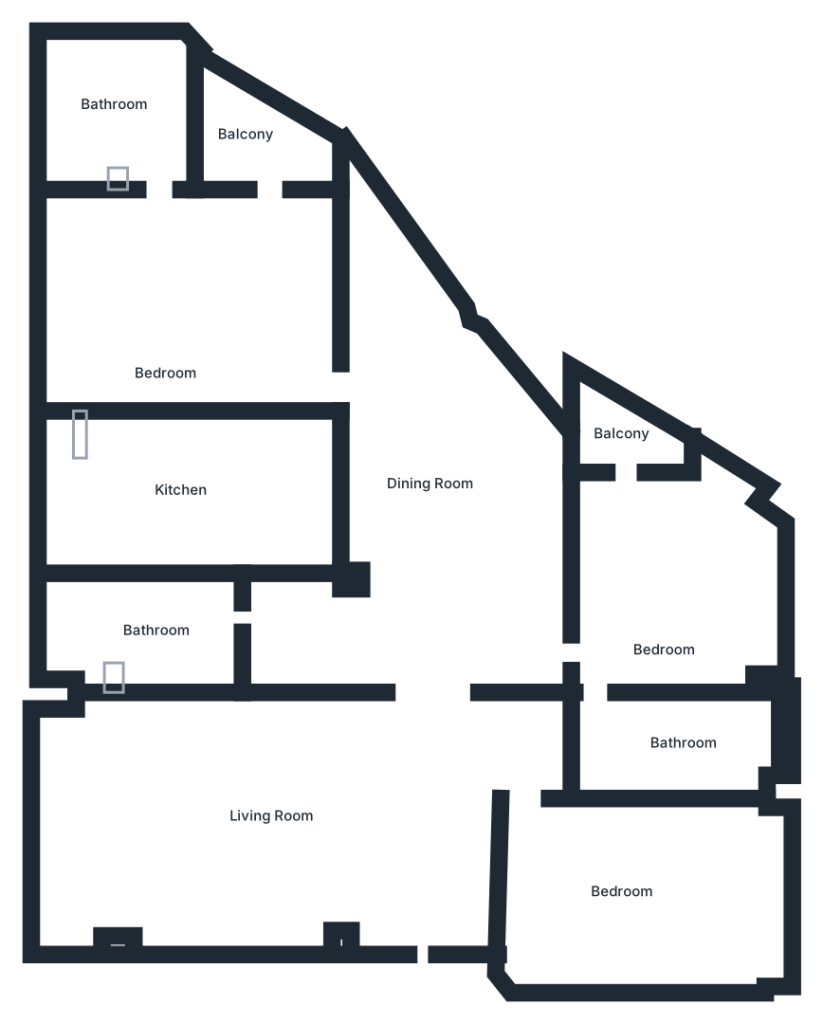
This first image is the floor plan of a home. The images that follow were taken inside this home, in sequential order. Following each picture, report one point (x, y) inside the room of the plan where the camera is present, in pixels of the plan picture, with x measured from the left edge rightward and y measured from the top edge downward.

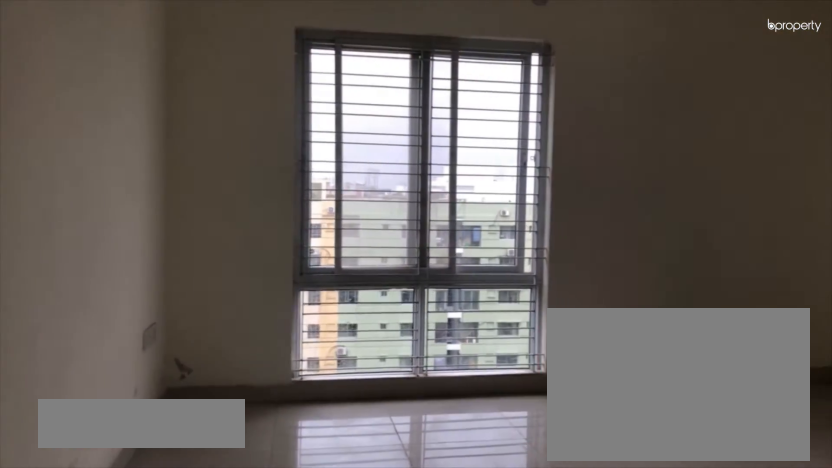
(166, 325)
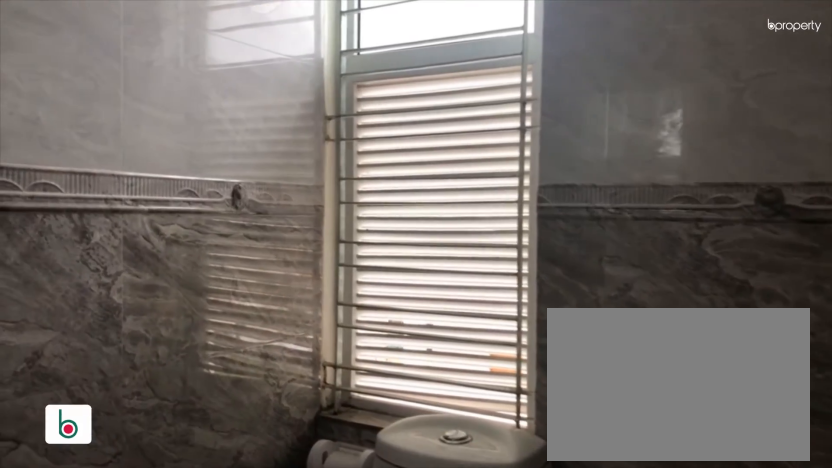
(117, 114)
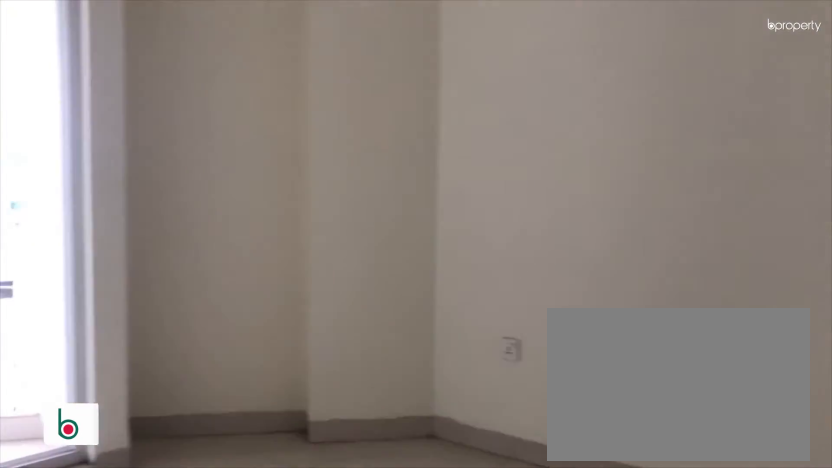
(665, 599)
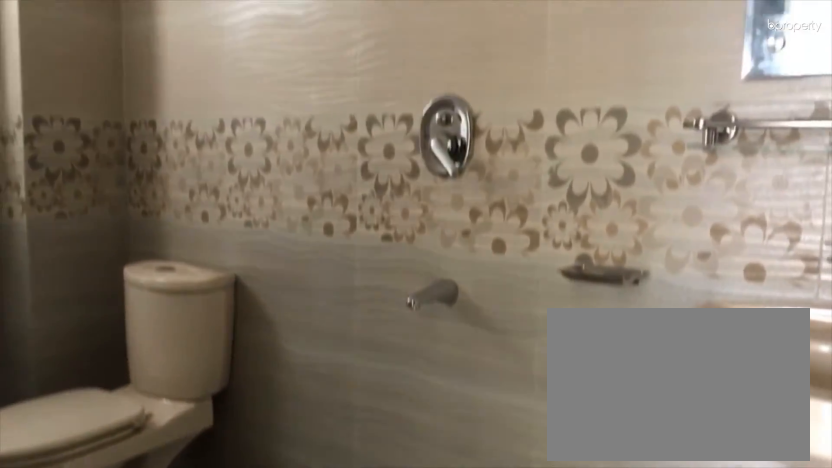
(693, 753)
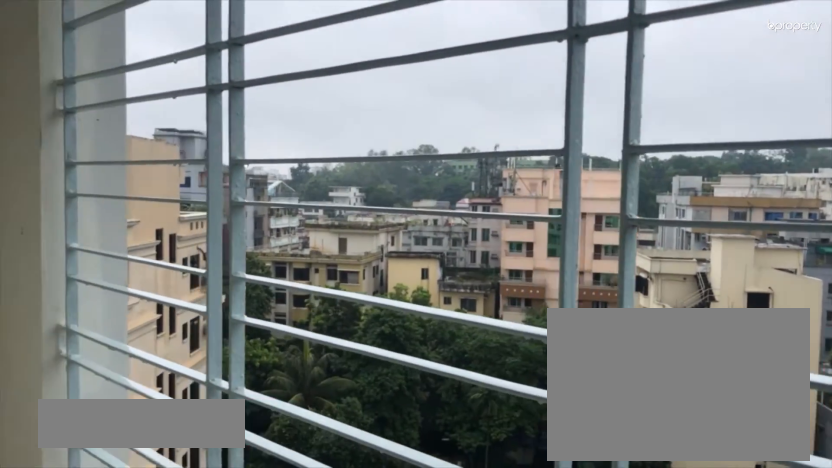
(624, 439)
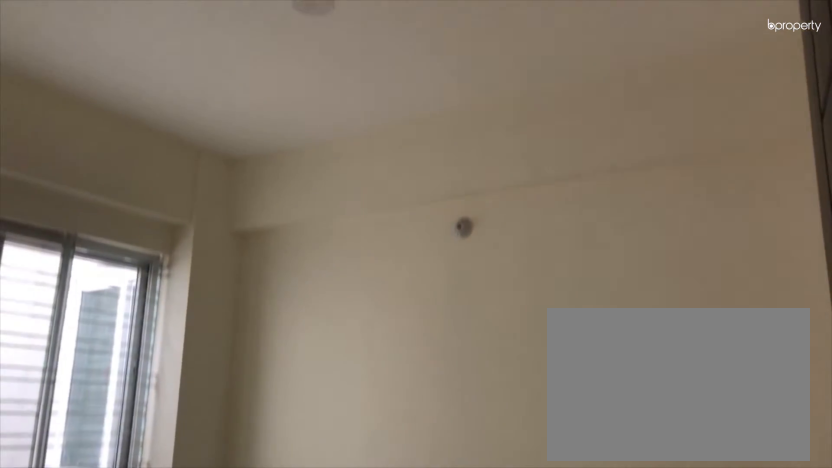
(635, 874)
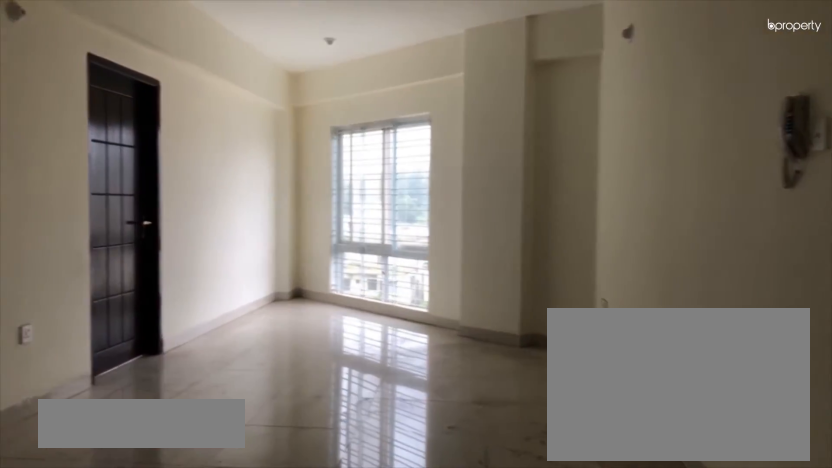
(431, 497)
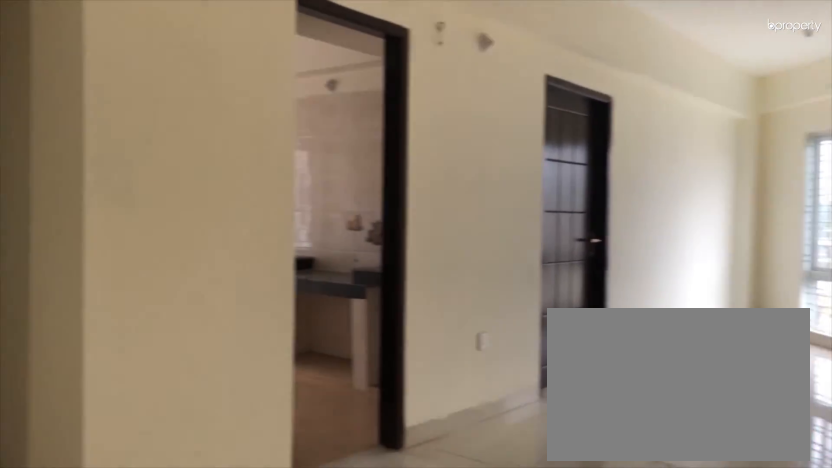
(431, 497)
